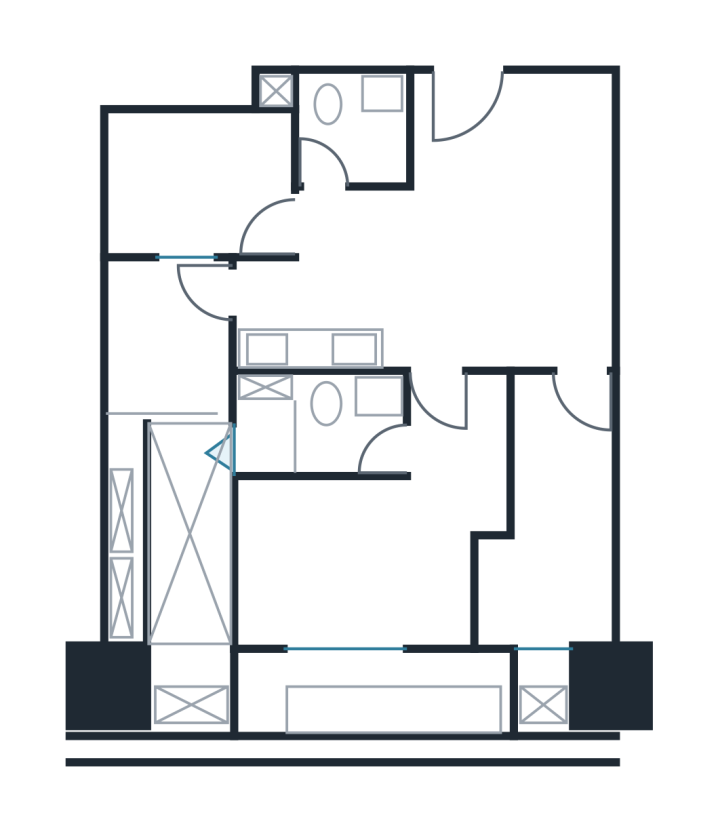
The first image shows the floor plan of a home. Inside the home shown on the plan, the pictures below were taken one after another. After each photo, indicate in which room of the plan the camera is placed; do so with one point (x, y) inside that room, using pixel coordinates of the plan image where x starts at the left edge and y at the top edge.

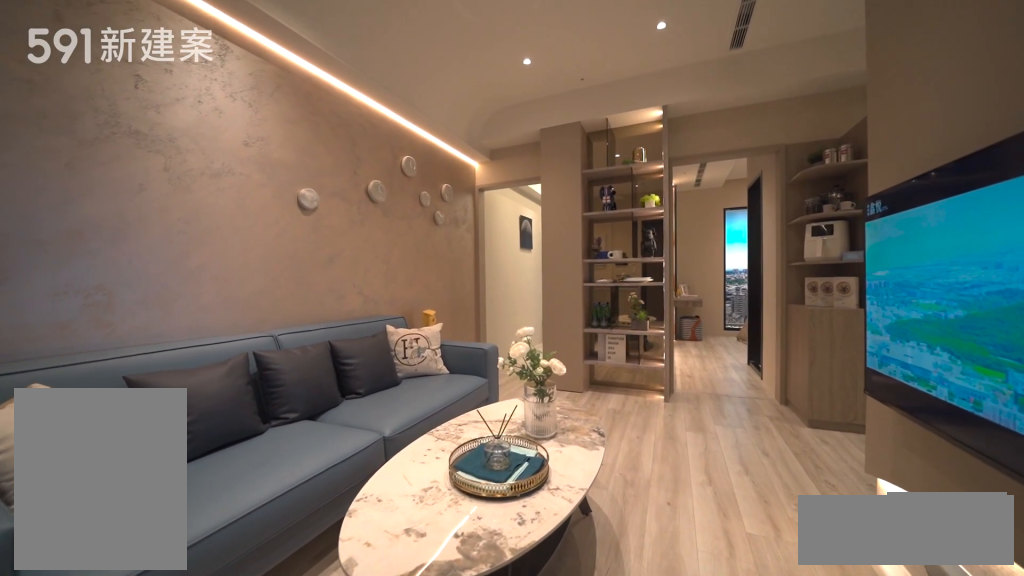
(511, 197)
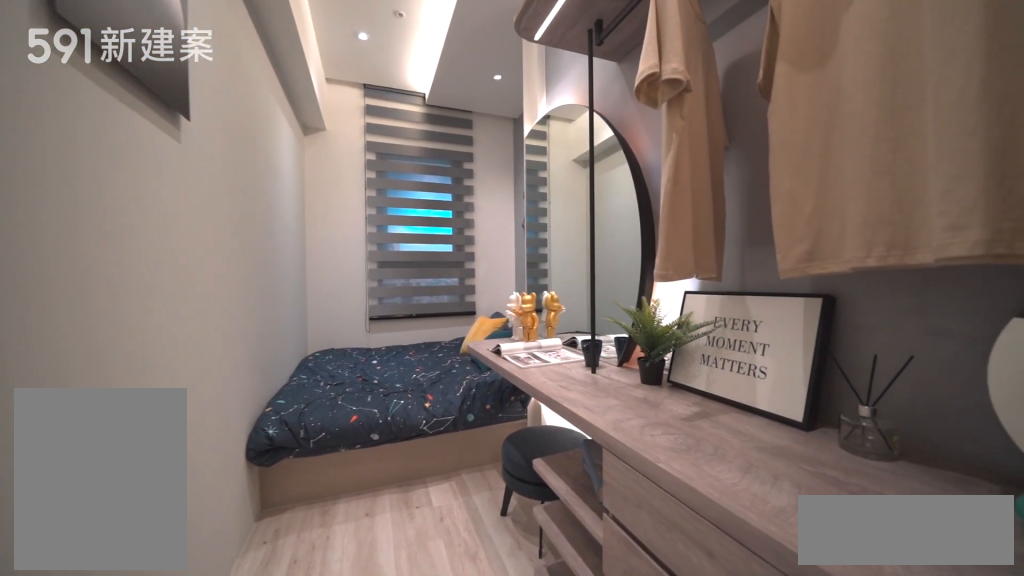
(554, 518)
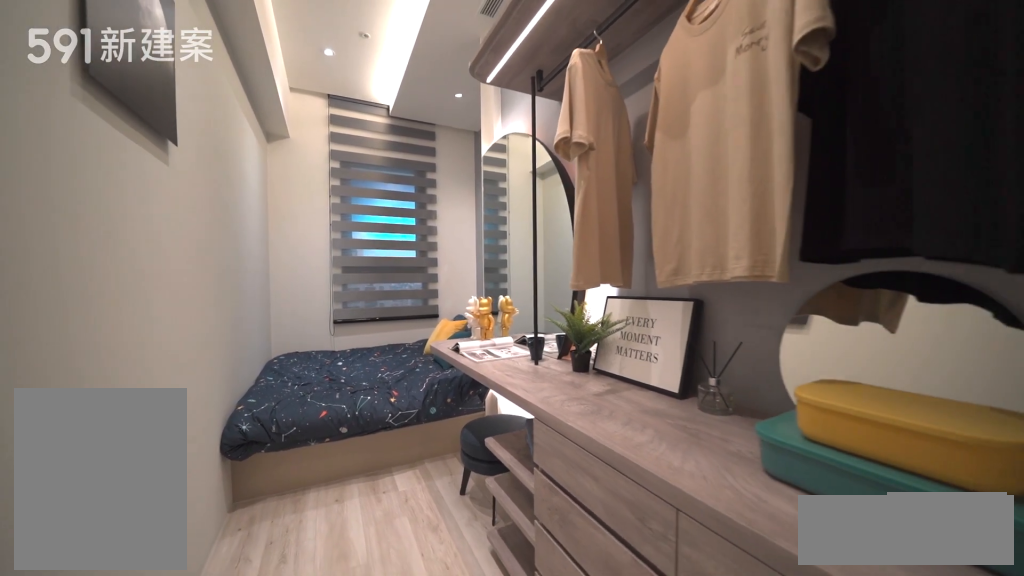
(554, 518)
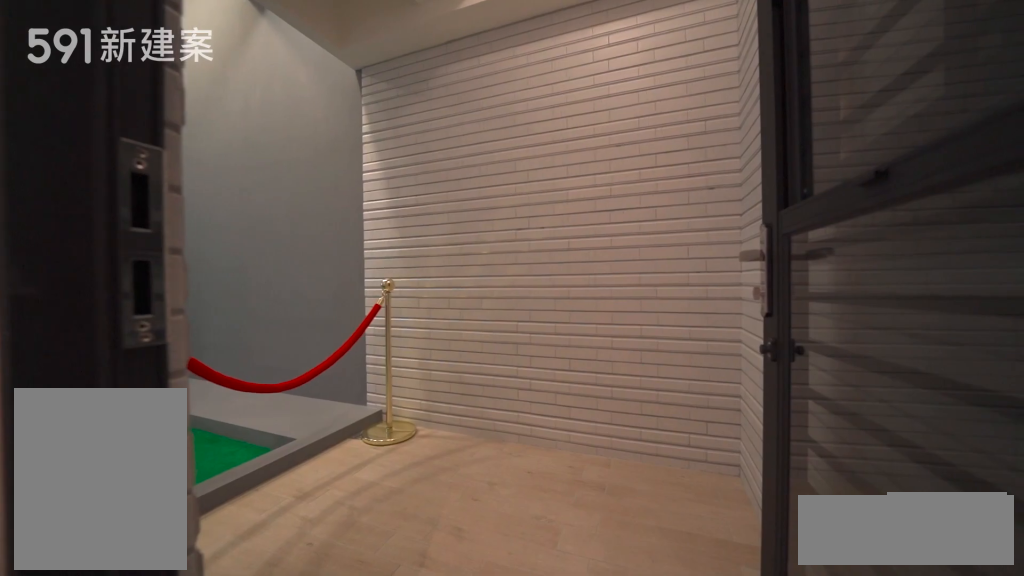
(164, 338)
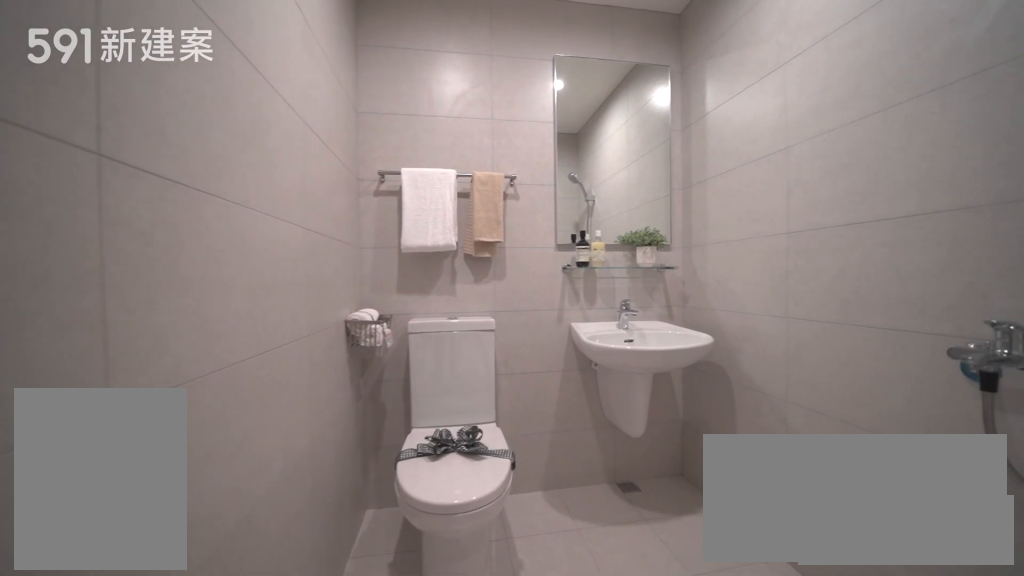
(352, 130)
